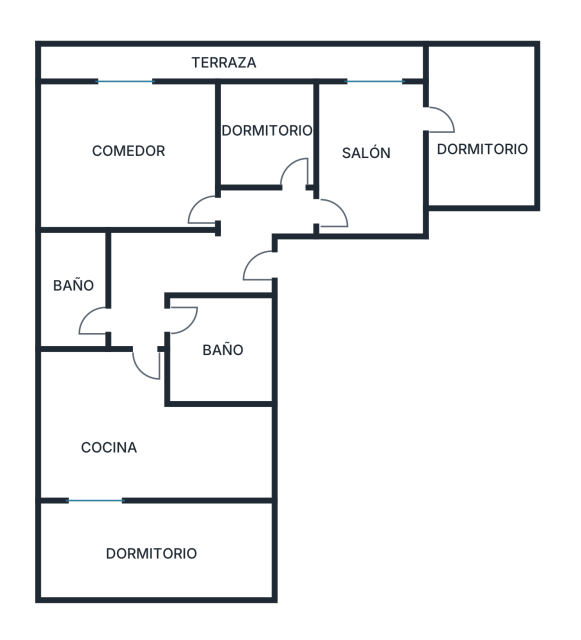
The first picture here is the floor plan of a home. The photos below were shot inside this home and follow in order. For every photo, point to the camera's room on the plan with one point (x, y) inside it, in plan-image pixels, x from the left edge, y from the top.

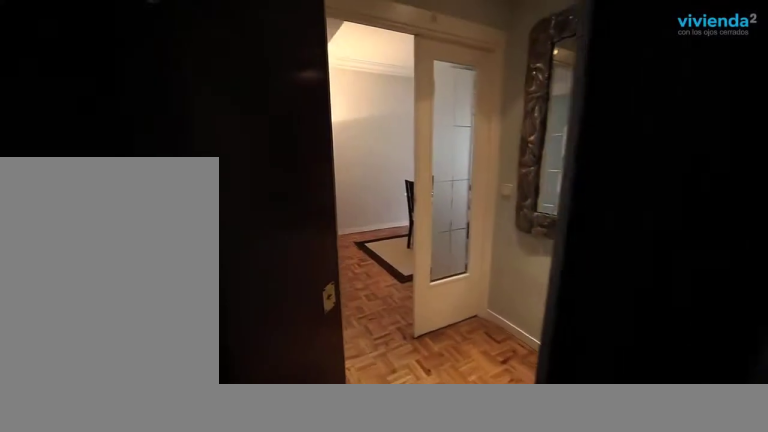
(242, 257)
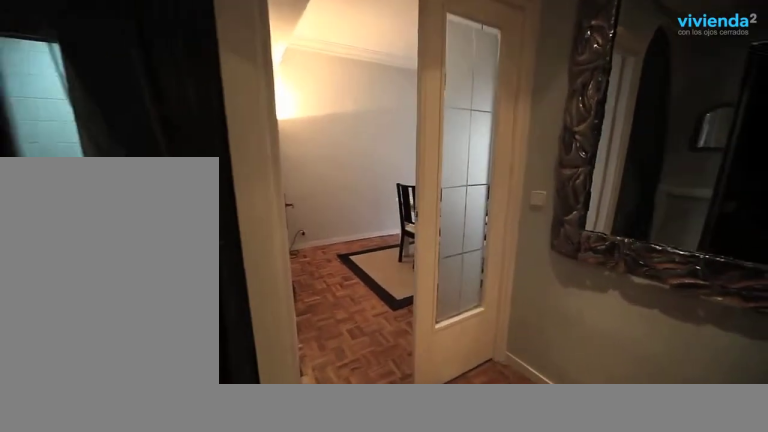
(243, 257)
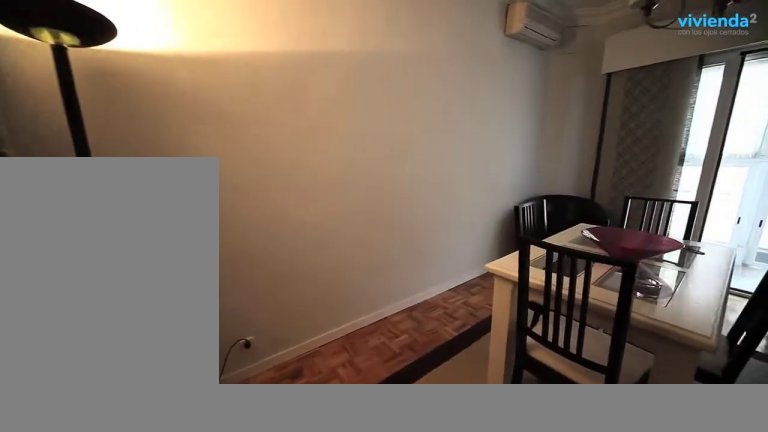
(144, 191)
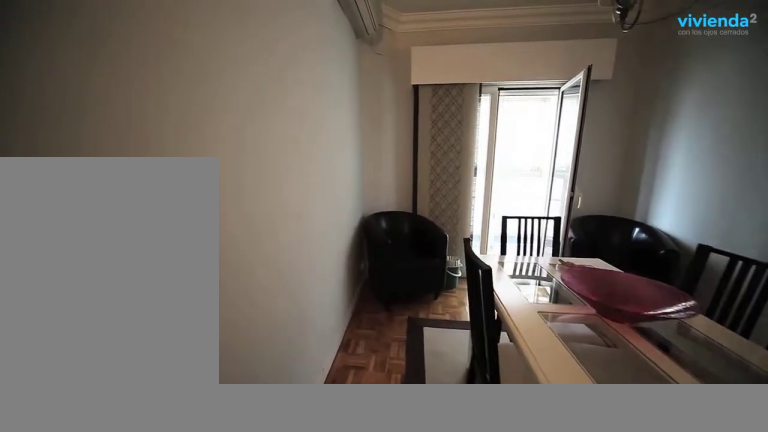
(144, 190)
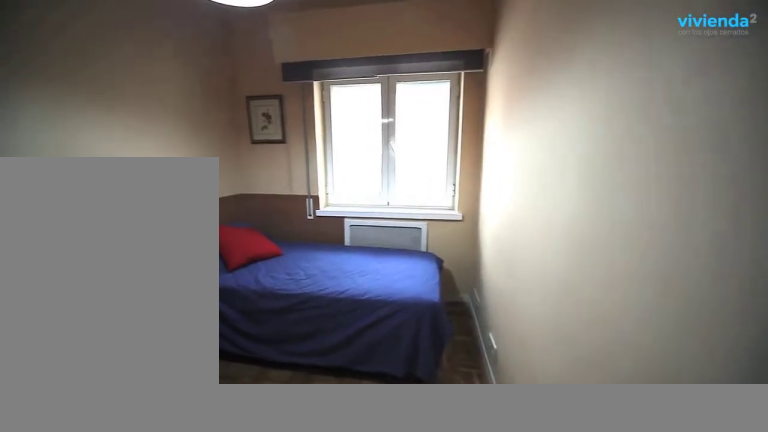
(266, 144)
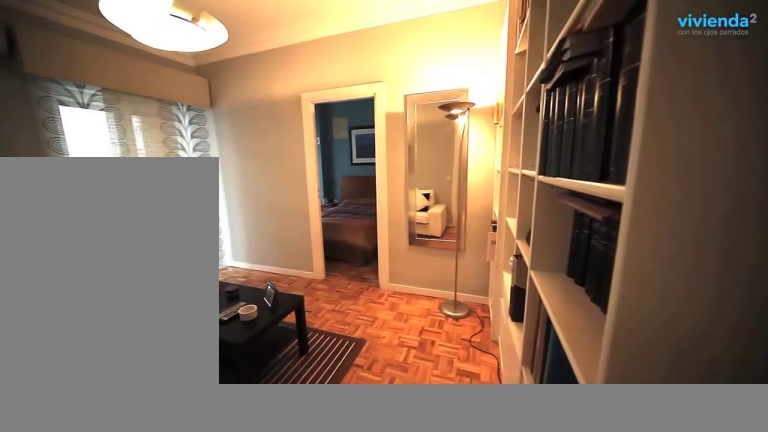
(391, 198)
